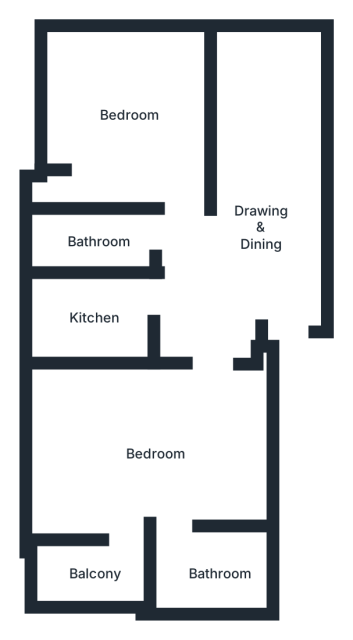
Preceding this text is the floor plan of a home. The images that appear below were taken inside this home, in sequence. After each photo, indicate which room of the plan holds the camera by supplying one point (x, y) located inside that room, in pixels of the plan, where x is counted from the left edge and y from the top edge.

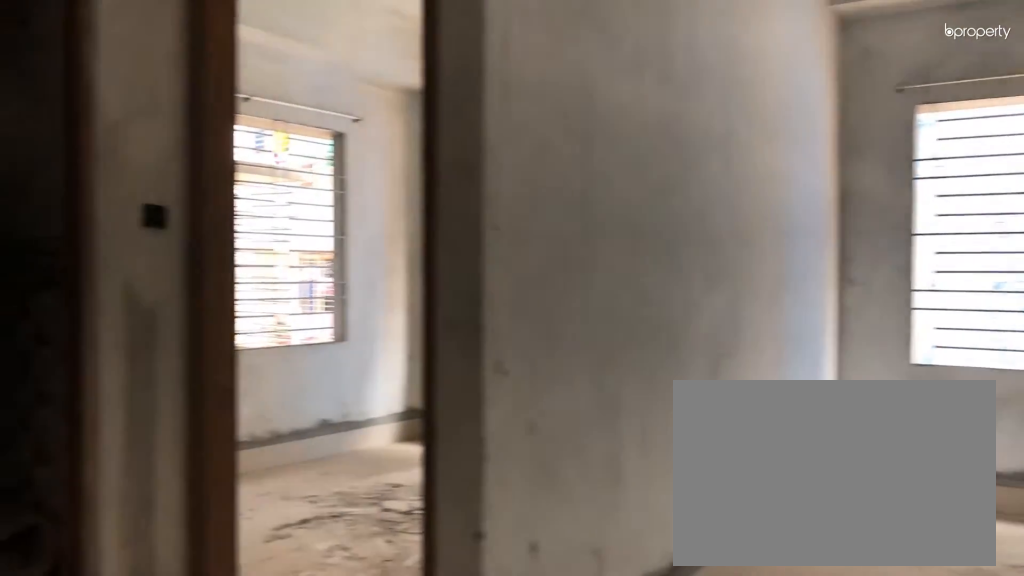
(256, 219)
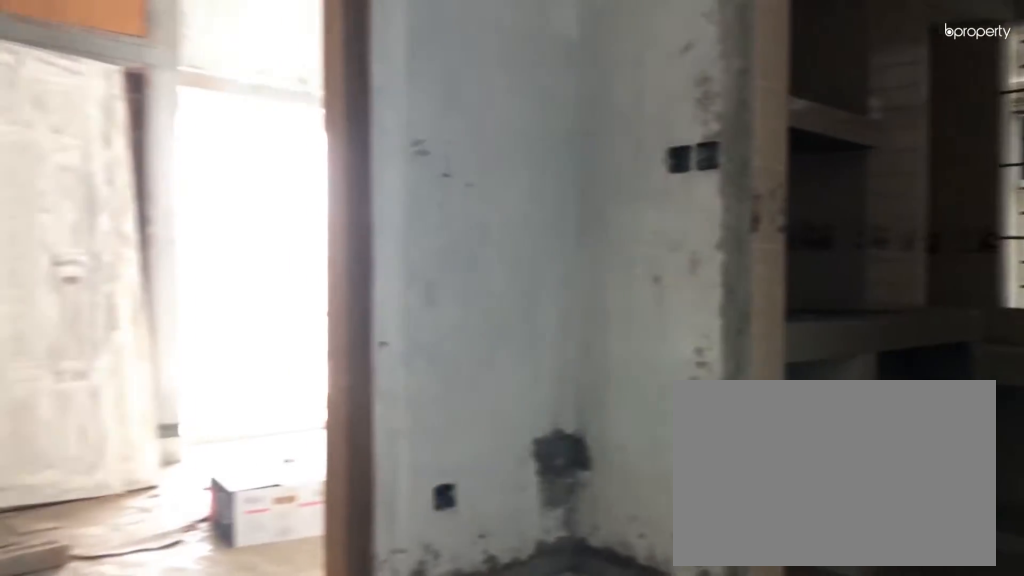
(257, 218)
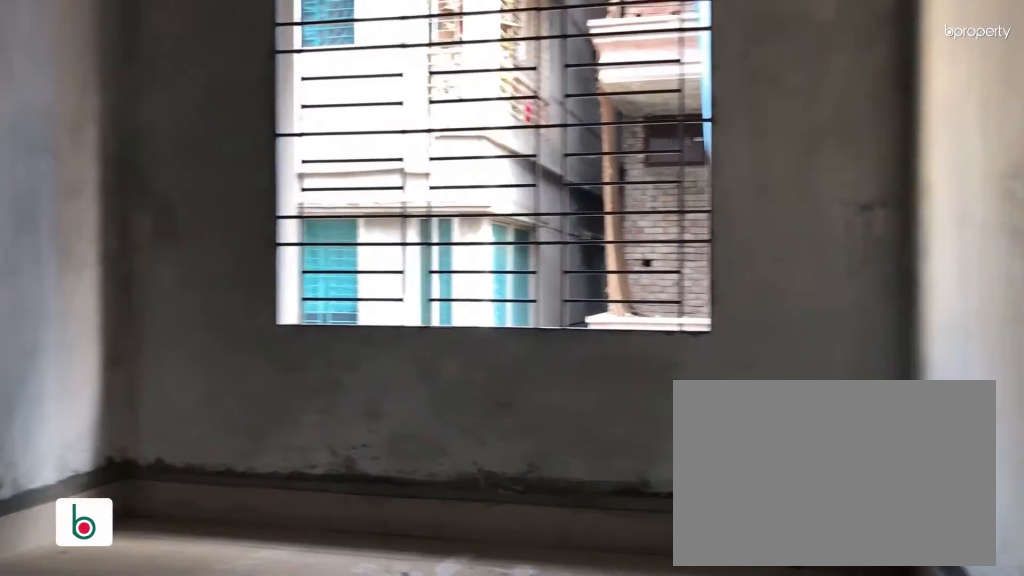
(121, 105)
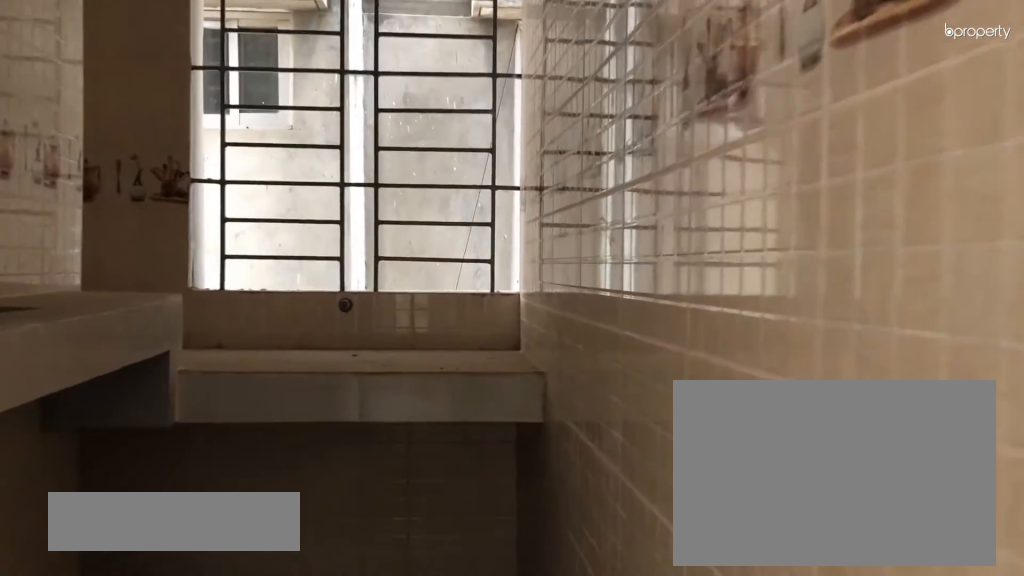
(101, 318)
